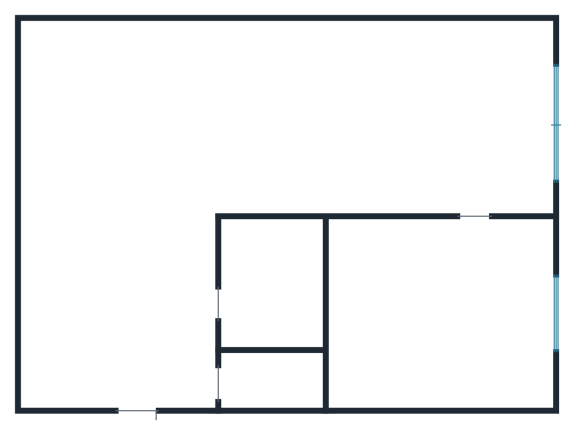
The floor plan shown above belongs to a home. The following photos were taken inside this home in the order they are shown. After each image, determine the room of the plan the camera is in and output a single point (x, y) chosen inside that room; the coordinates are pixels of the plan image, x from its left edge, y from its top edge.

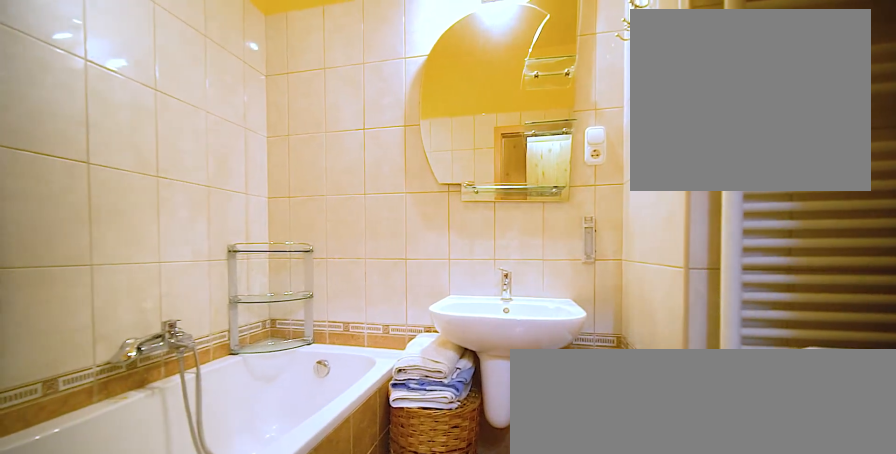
(269, 289)
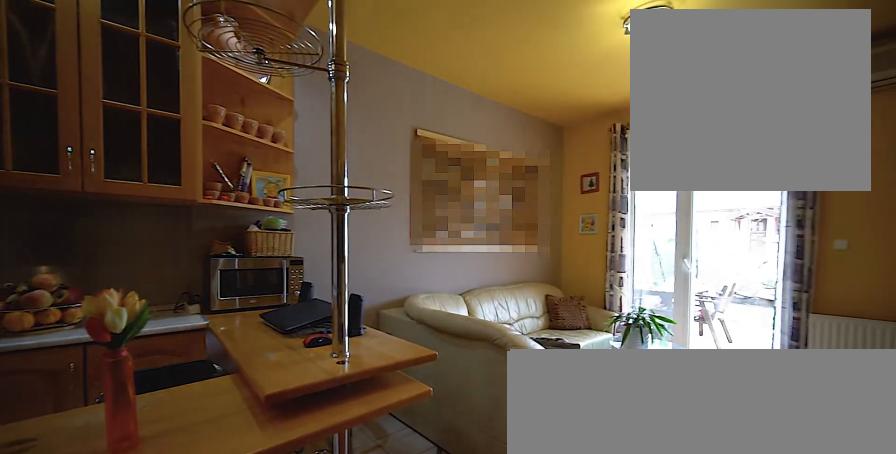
(255, 129)
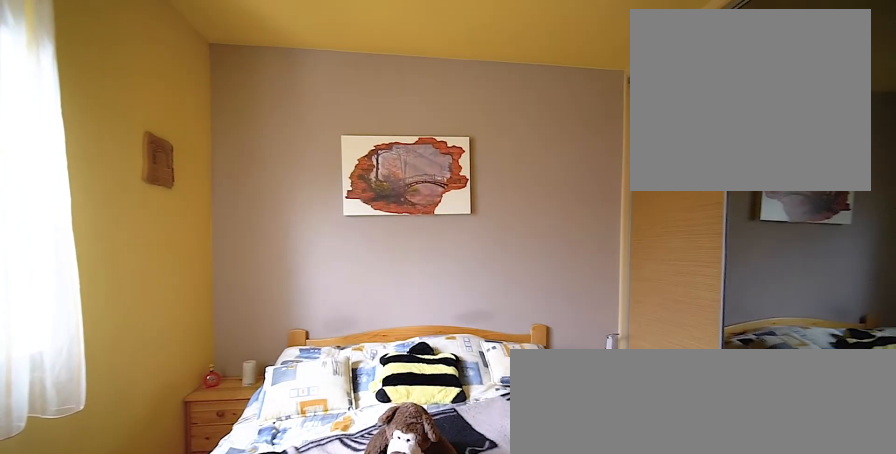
(438, 315)
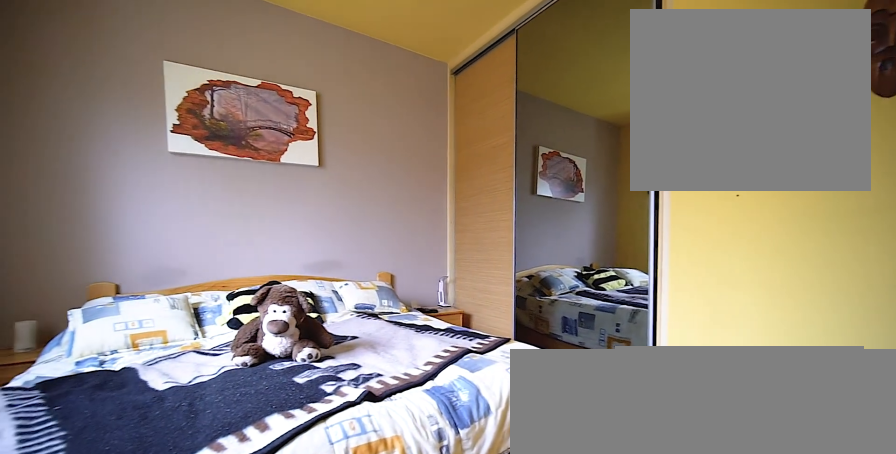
(437, 315)
